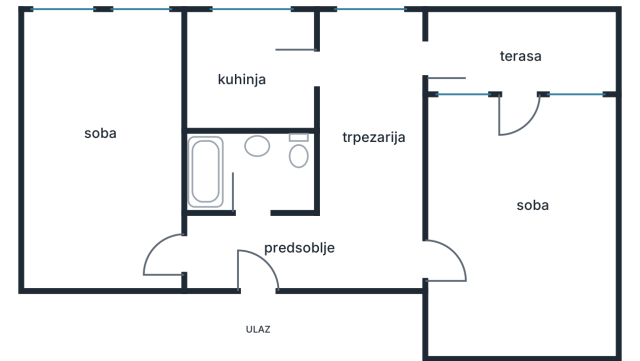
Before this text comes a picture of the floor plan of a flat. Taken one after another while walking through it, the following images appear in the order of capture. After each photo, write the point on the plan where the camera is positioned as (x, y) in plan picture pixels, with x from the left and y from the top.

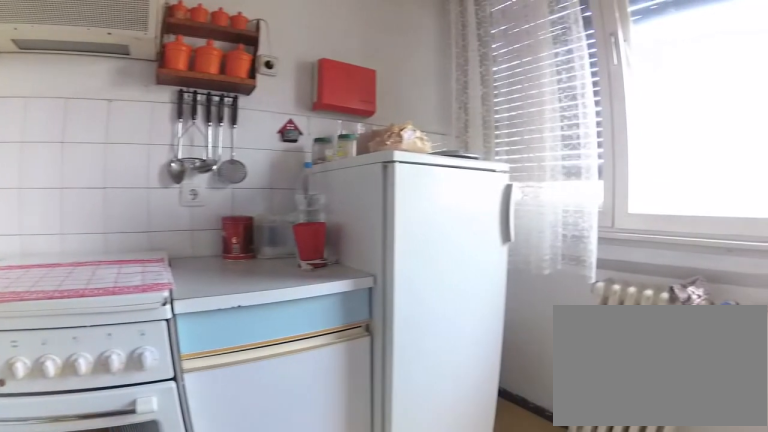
(246, 86)
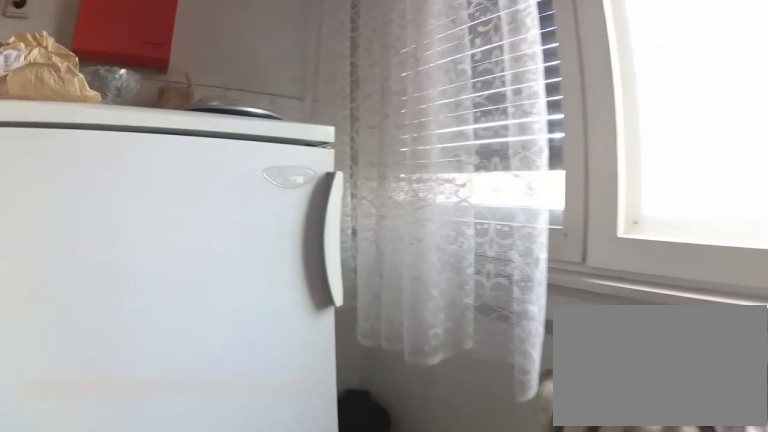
(240, 68)
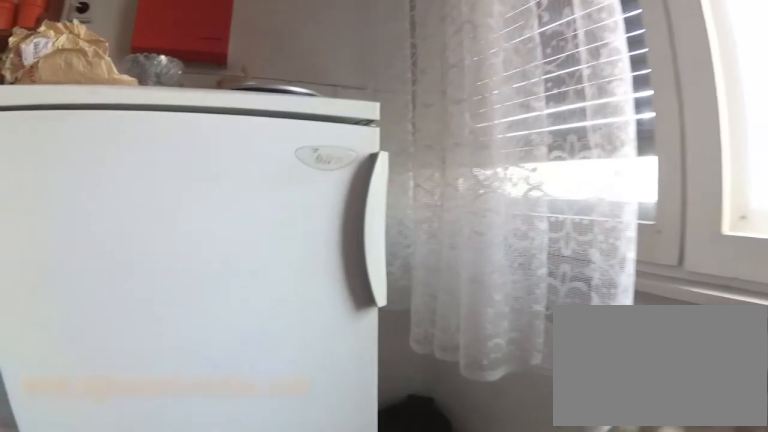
(242, 64)
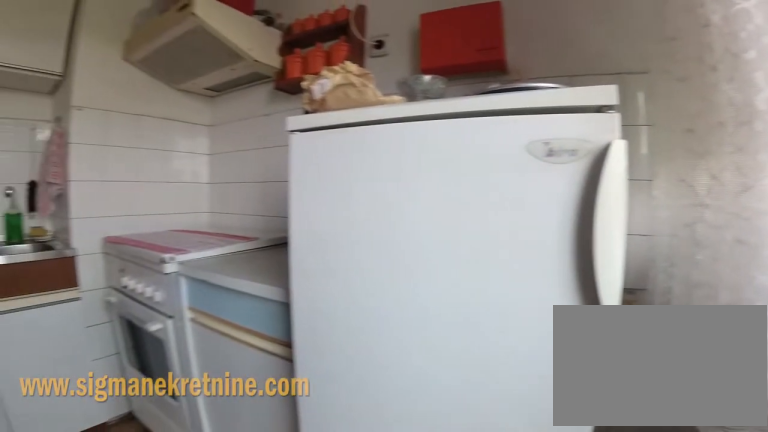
(248, 37)
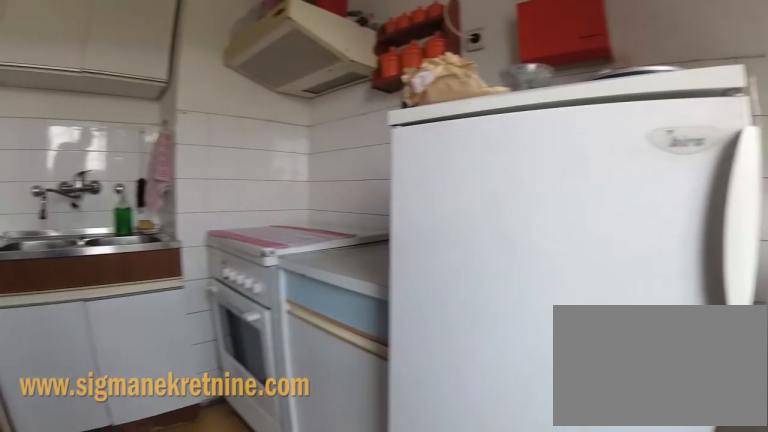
(247, 35)
